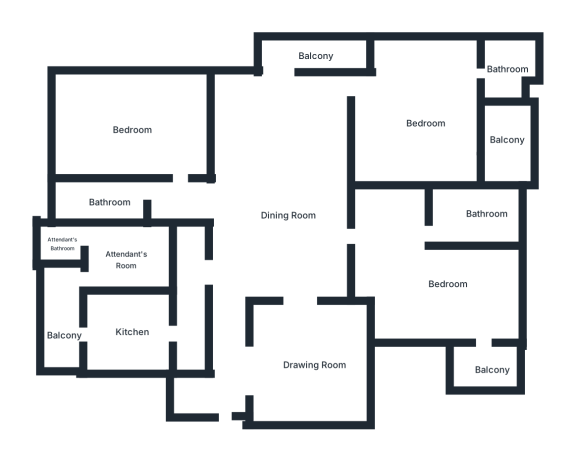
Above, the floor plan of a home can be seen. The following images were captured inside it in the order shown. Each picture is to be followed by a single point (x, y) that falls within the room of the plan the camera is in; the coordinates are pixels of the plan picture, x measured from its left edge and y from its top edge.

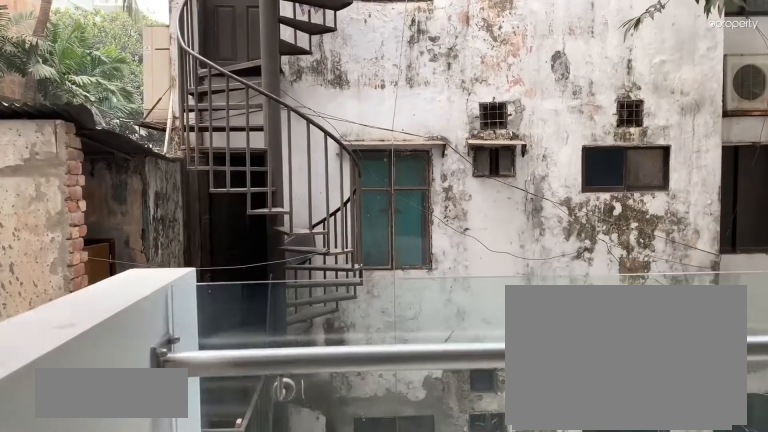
(312, 54)
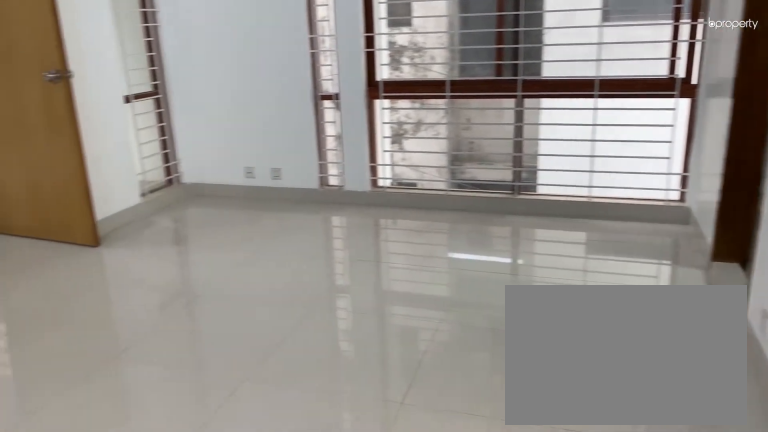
(427, 121)
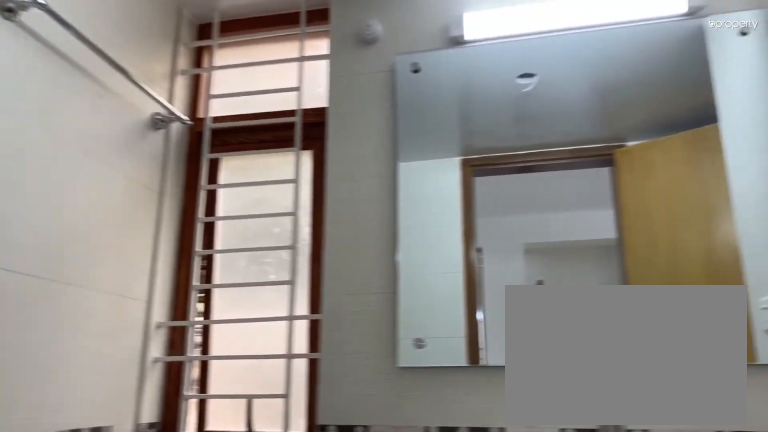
(509, 72)
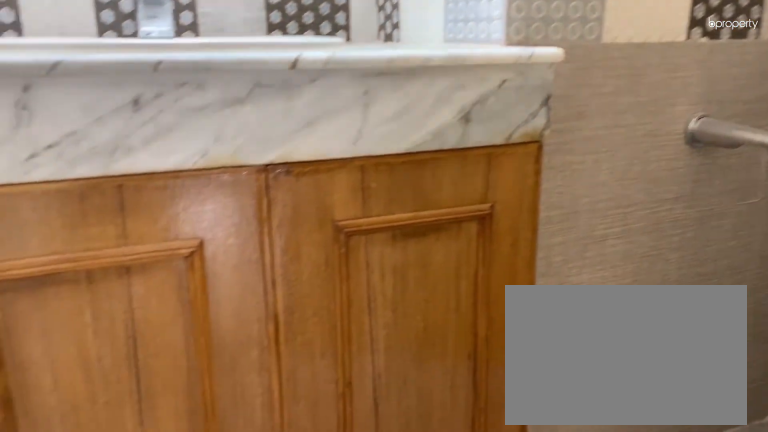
(509, 72)
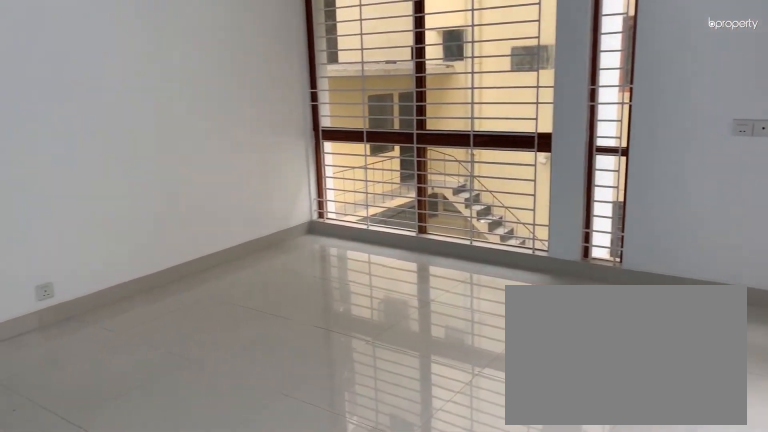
(448, 282)
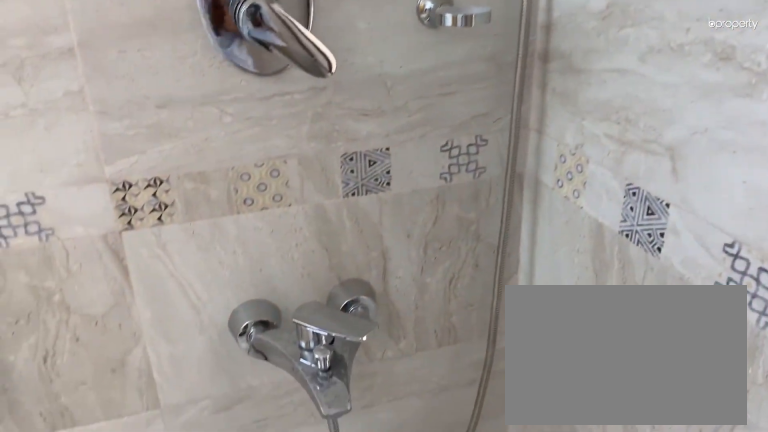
(485, 215)
